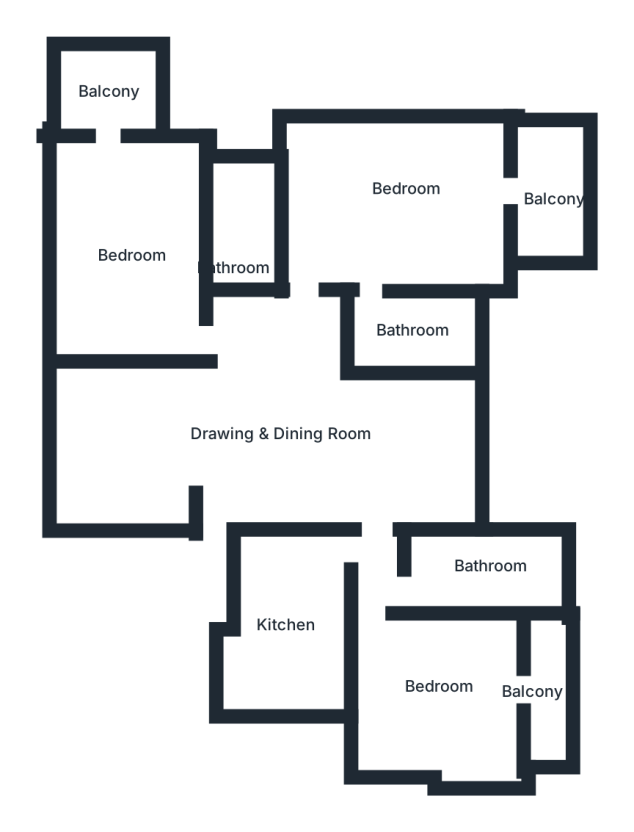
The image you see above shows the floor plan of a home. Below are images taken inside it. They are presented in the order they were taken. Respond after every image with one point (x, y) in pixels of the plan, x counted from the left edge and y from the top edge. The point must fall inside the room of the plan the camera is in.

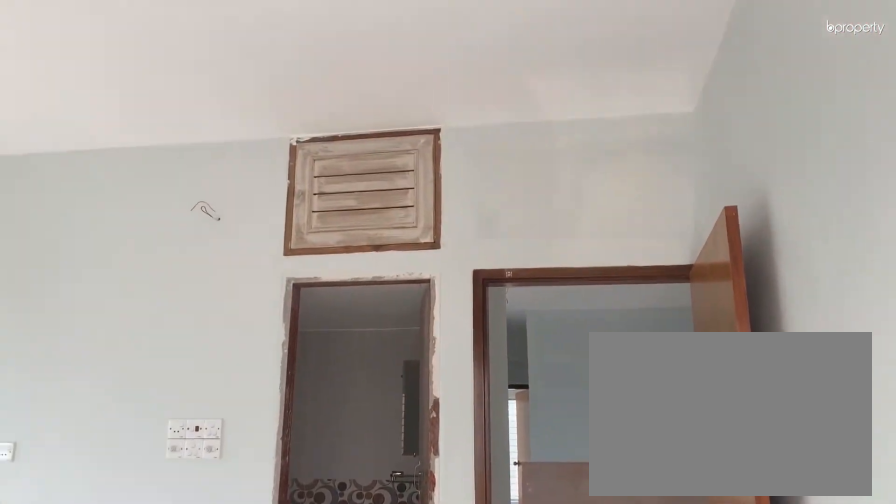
(384, 227)
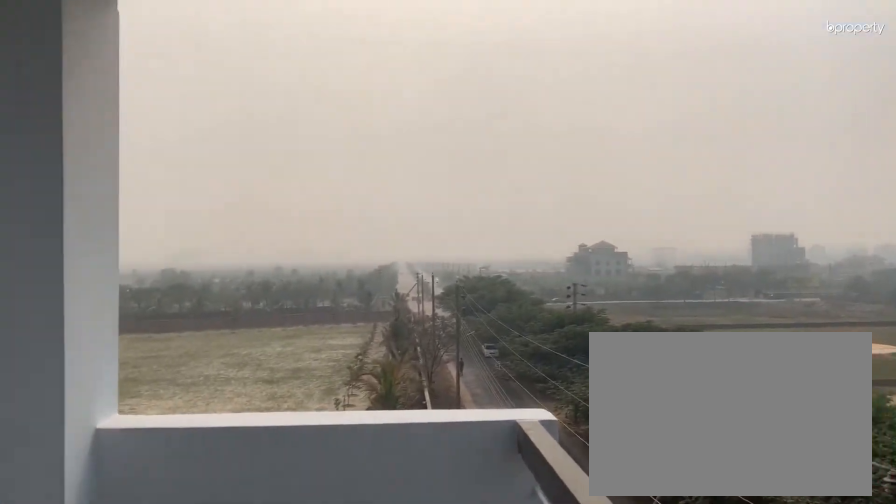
(554, 197)
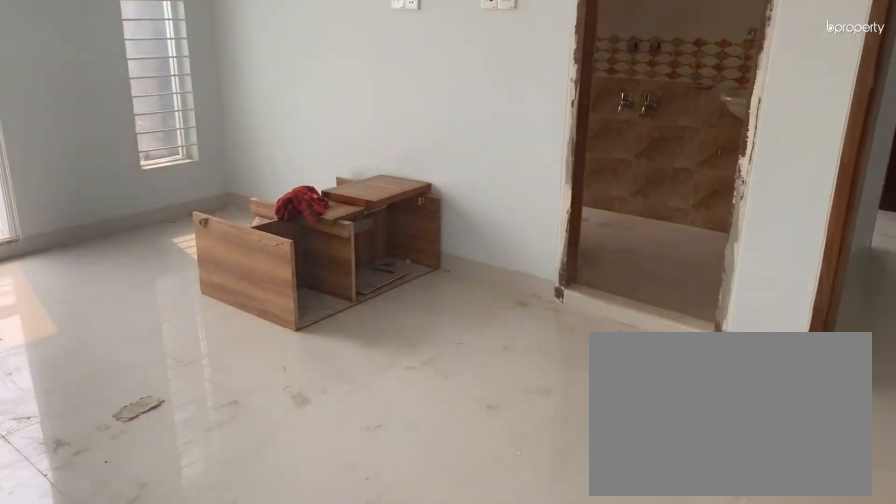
(136, 238)
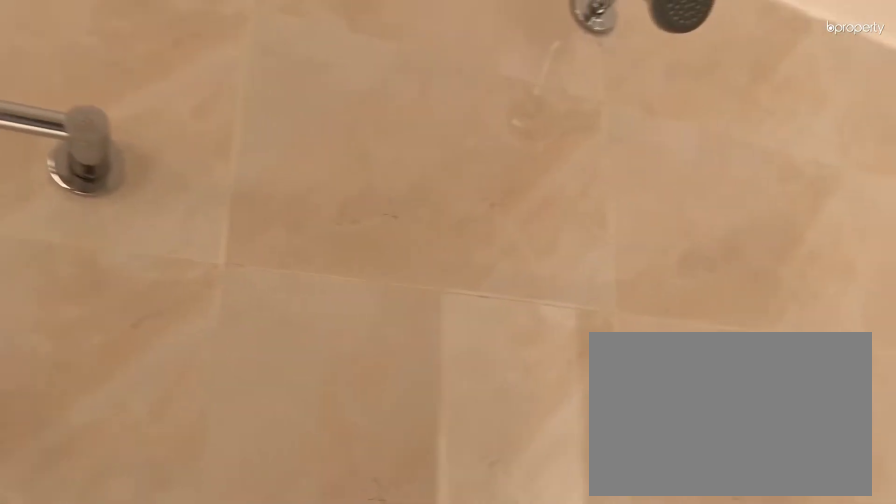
(248, 237)
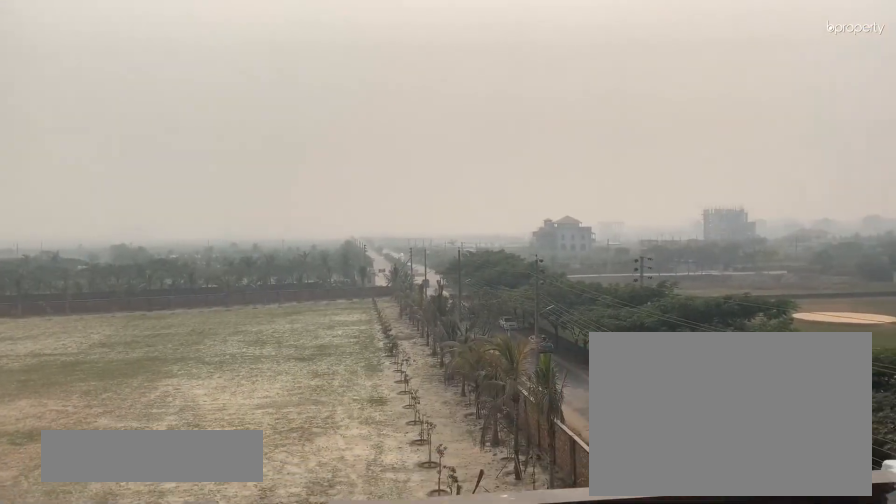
(112, 92)
